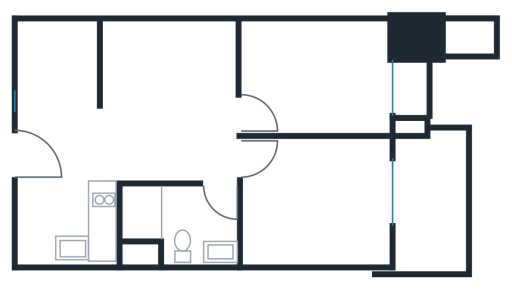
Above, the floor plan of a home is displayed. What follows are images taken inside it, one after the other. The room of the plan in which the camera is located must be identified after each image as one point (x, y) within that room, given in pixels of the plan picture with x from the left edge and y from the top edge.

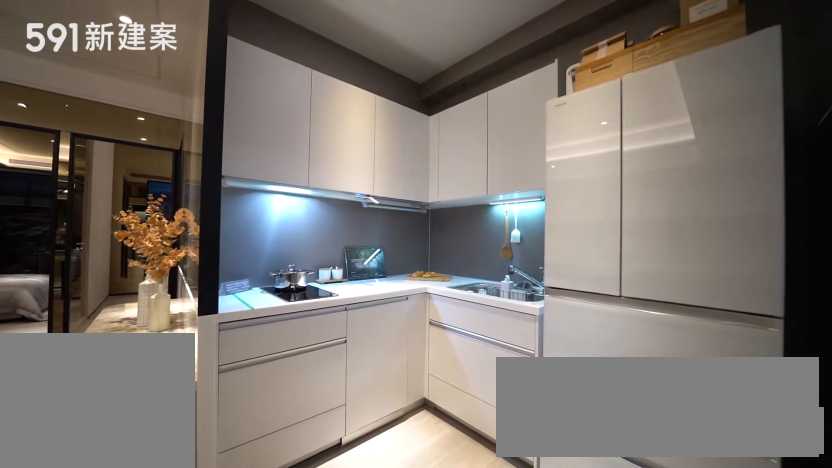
(68, 225)
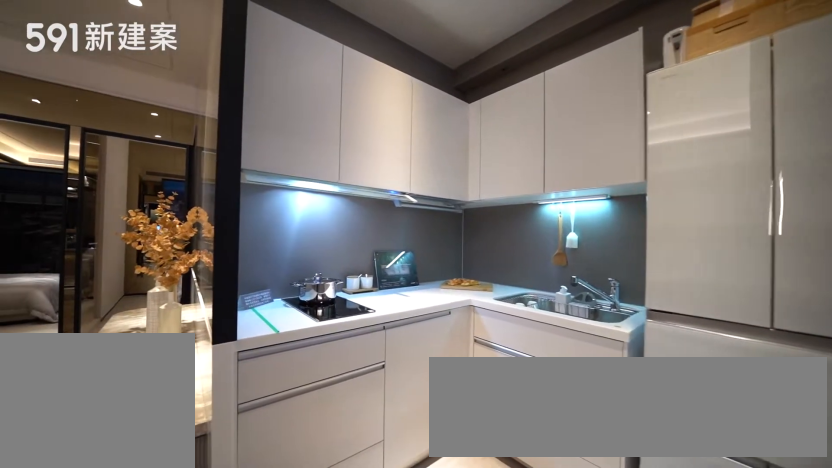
(68, 225)
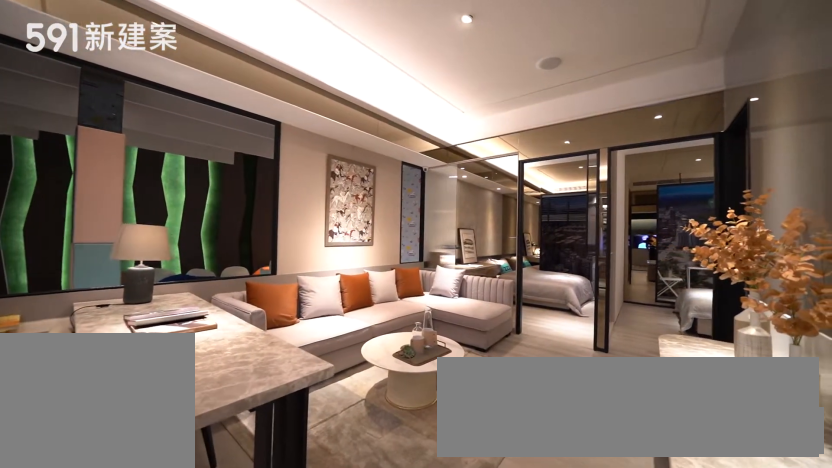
(132, 99)
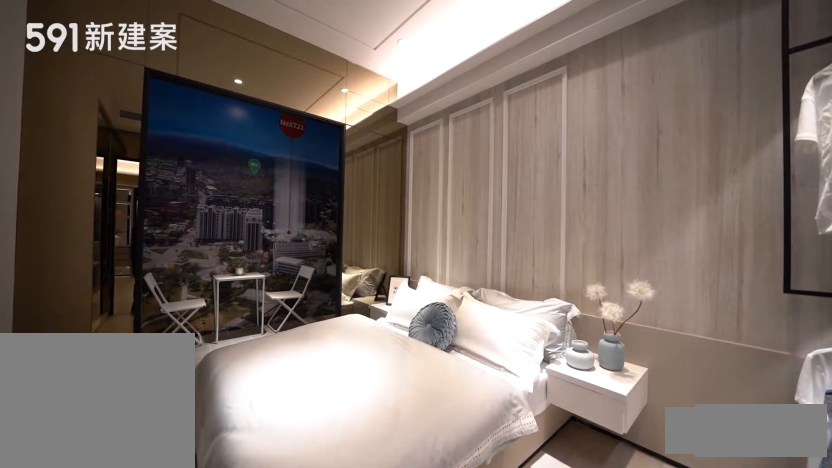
(322, 203)
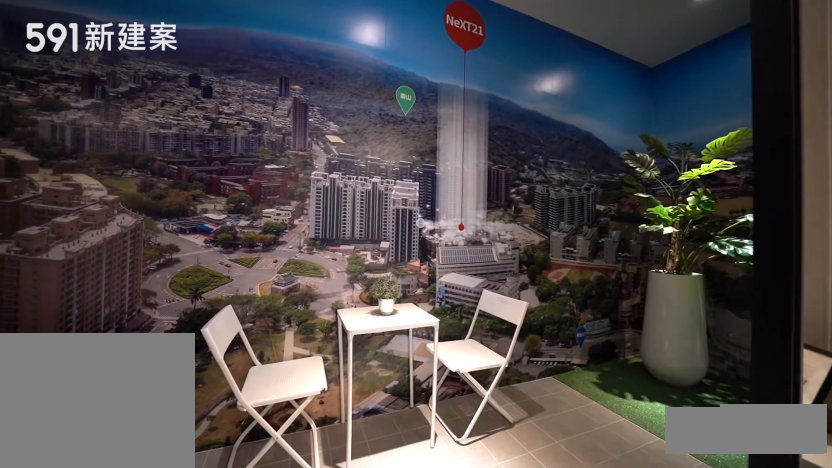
(433, 201)
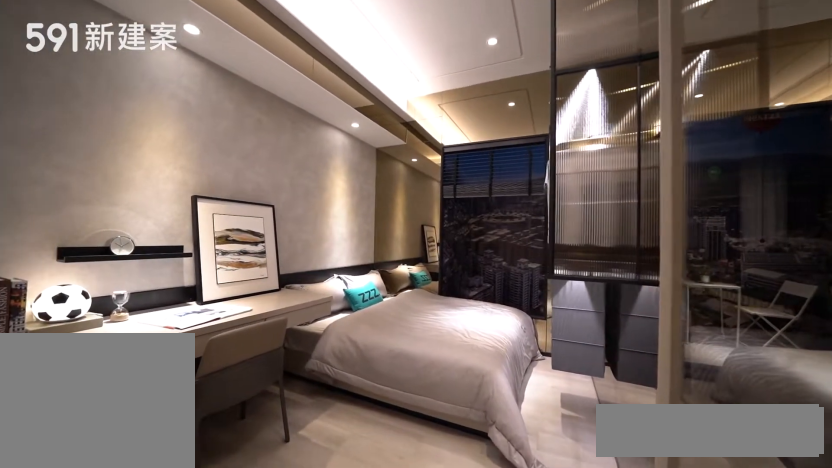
(321, 77)
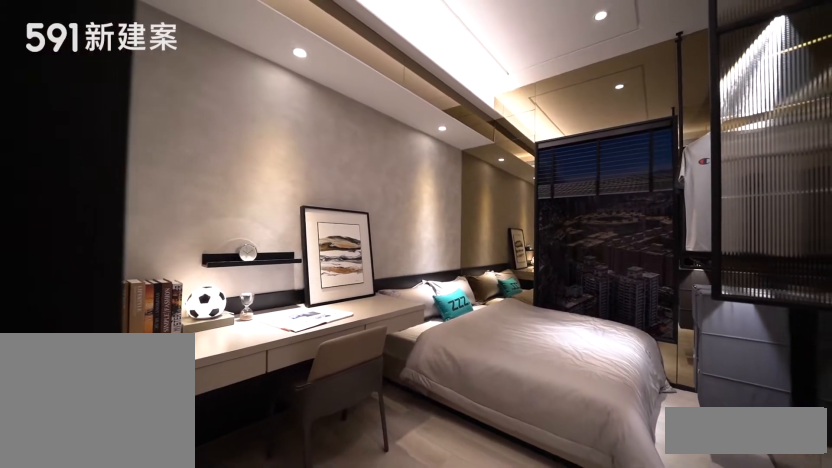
(321, 77)
